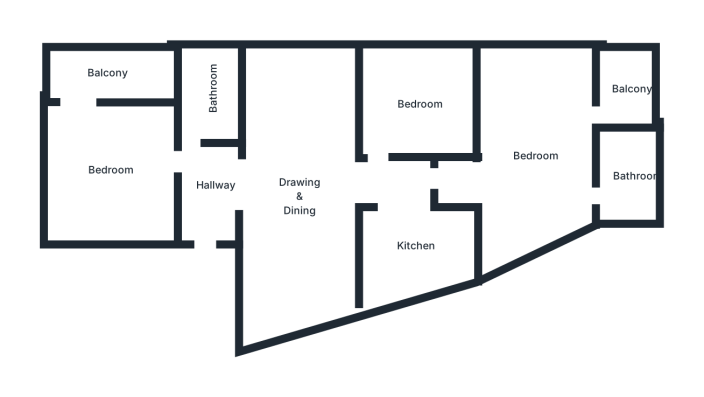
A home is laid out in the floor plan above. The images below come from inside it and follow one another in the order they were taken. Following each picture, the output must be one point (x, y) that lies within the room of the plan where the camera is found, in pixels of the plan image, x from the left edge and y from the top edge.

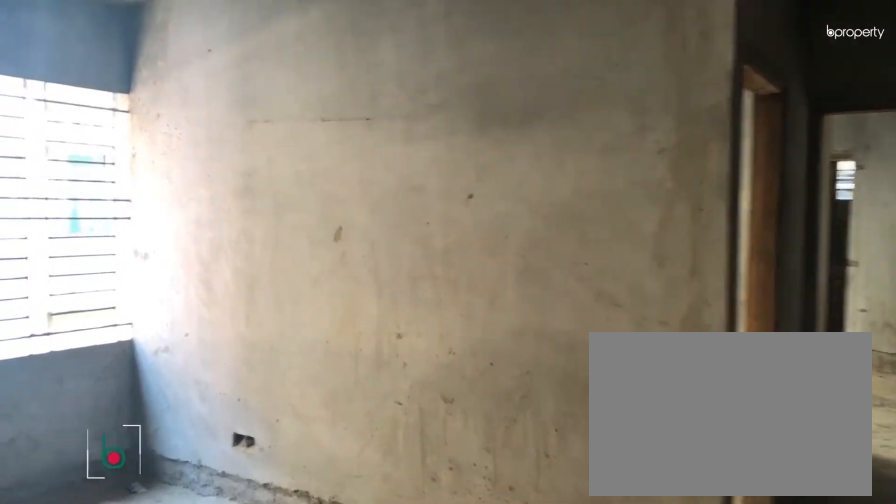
(299, 196)
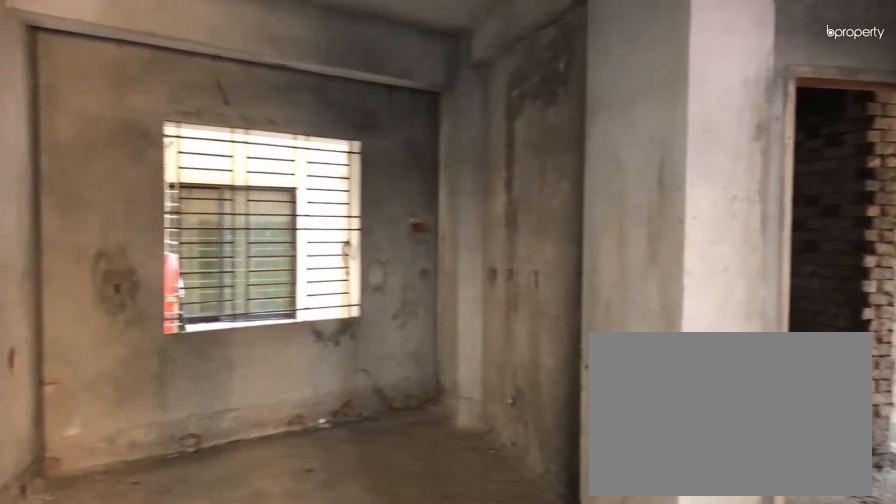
(299, 195)
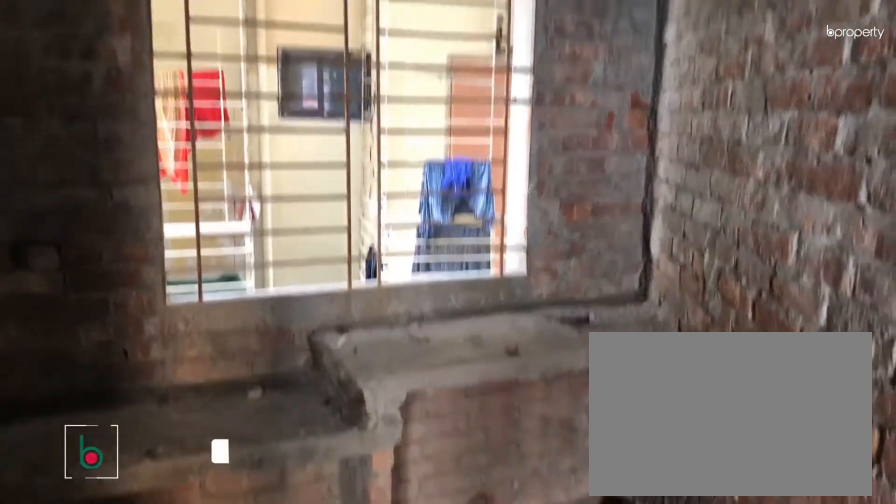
(422, 253)
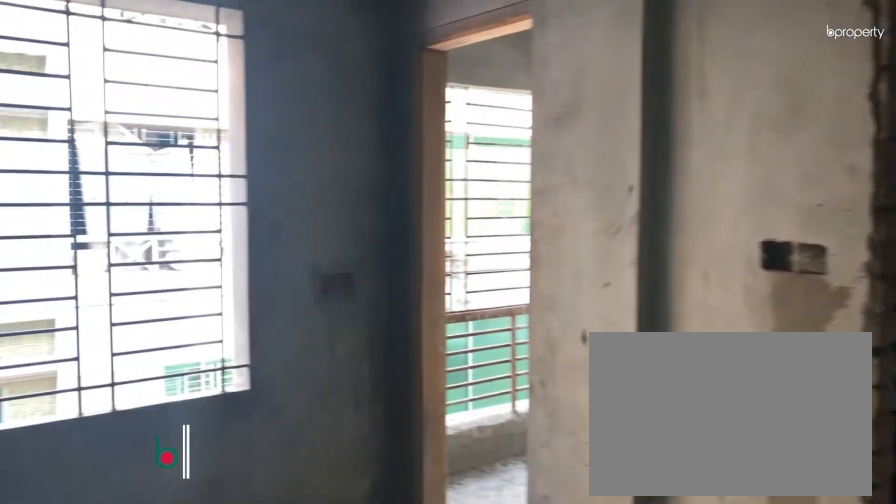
(535, 155)
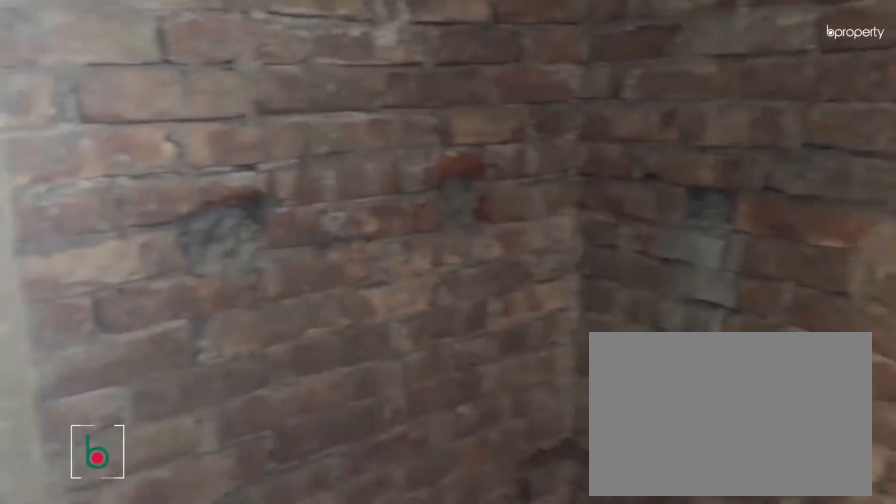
(629, 181)
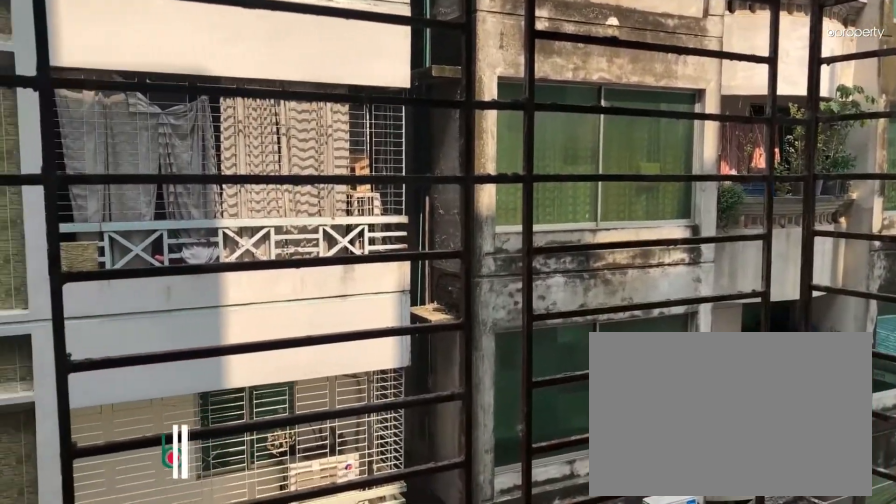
(632, 89)
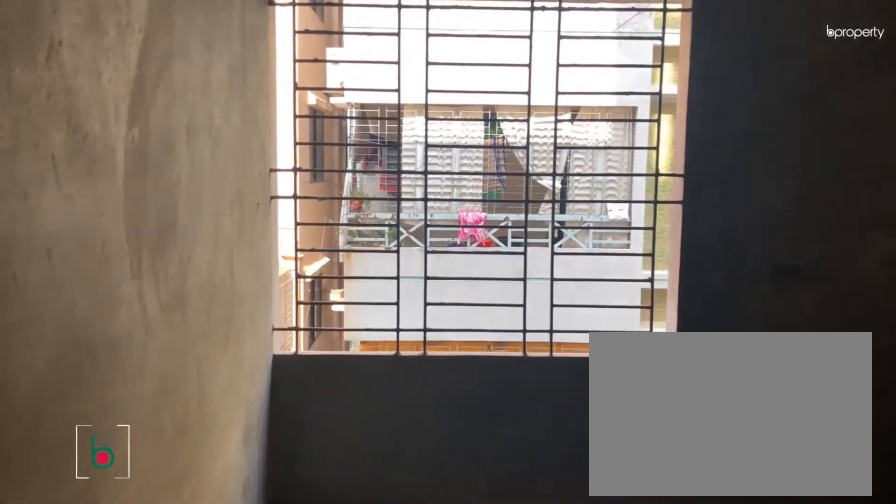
(422, 105)
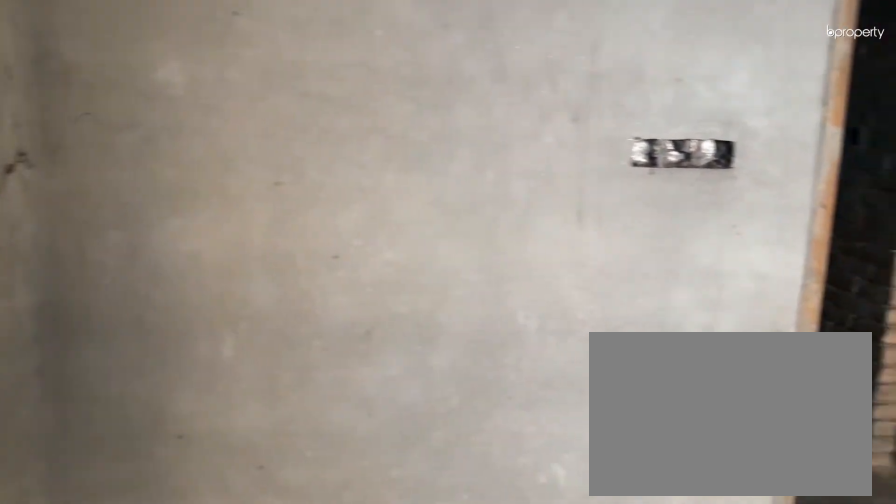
(422, 105)
